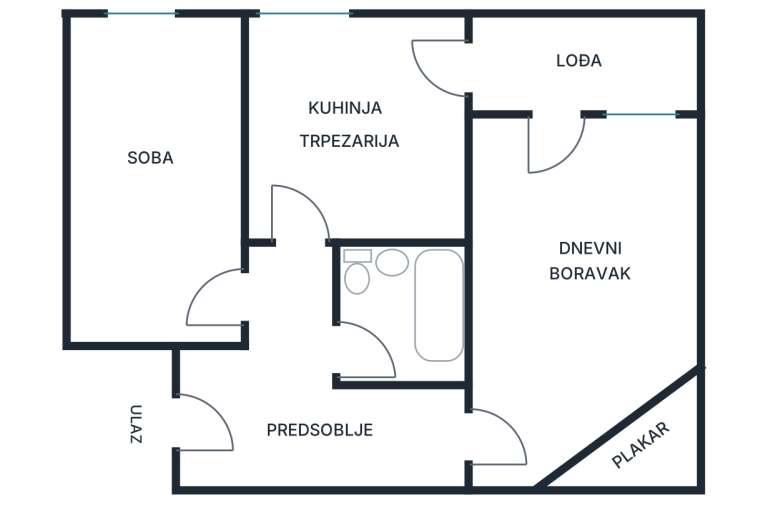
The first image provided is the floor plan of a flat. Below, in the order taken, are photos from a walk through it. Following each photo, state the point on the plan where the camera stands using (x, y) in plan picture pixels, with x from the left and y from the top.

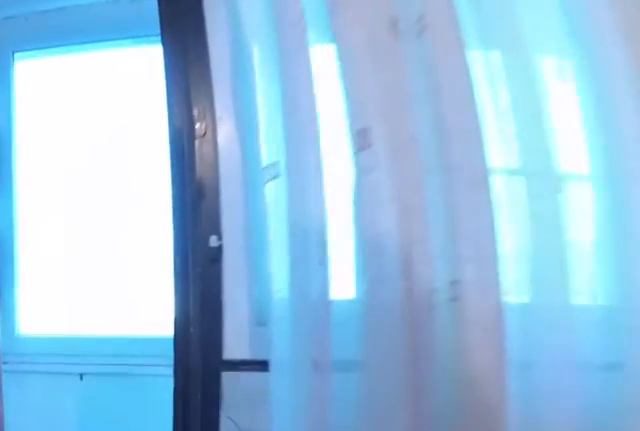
(541, 245)
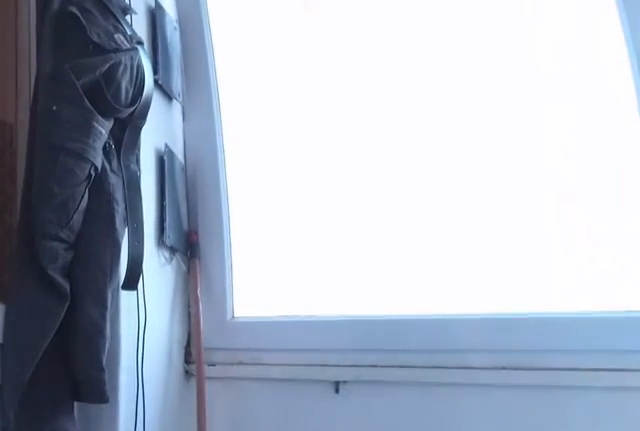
(547, 171)
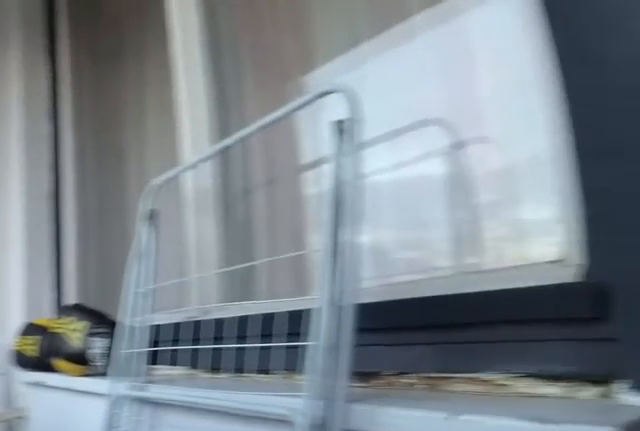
(546, 74)
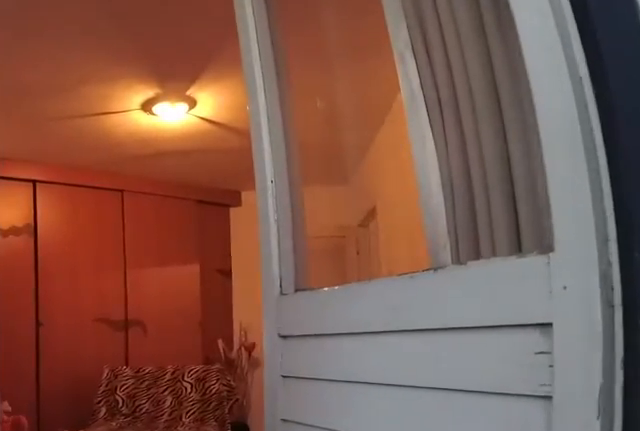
(556, 71)
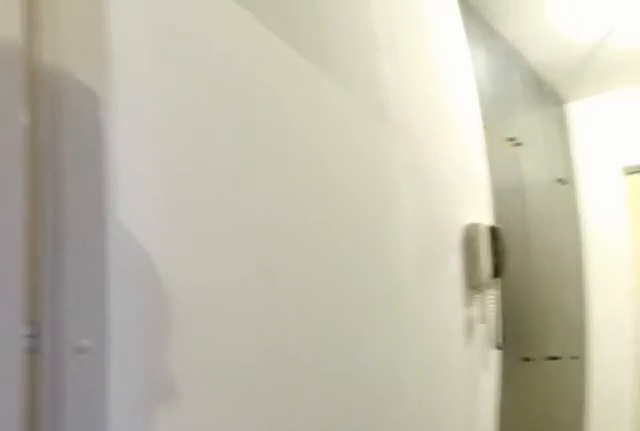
(514, 425)
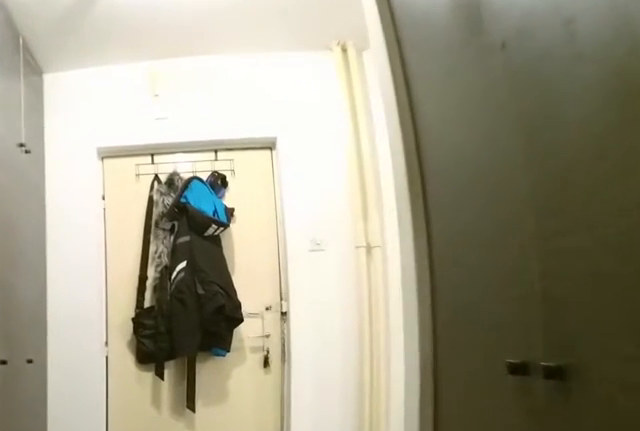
(430, 435)
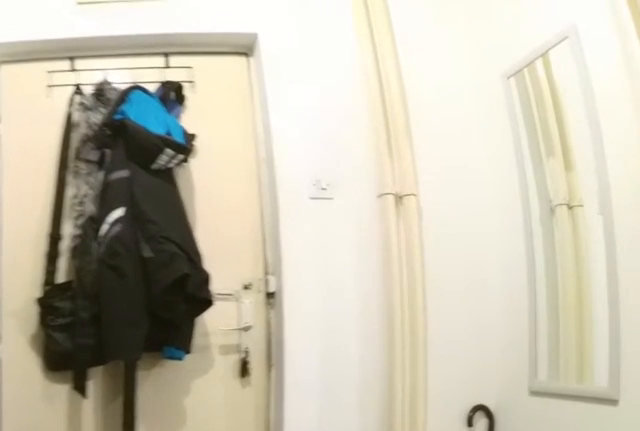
(320, 434)
